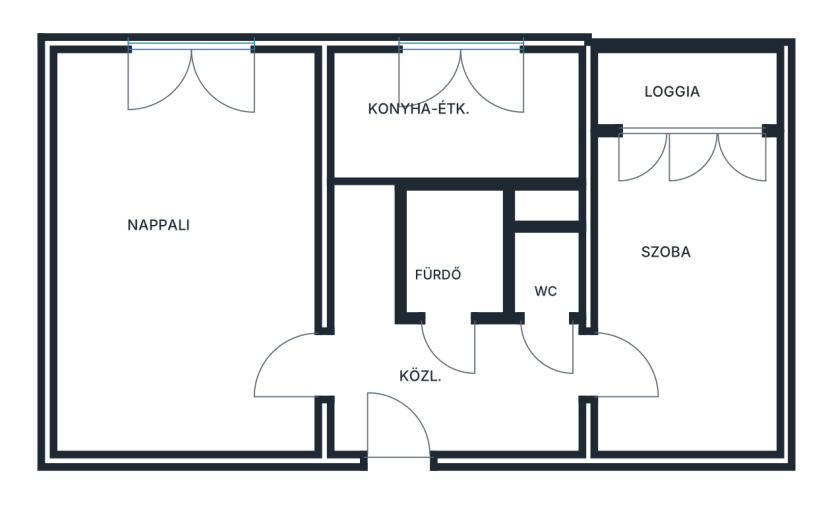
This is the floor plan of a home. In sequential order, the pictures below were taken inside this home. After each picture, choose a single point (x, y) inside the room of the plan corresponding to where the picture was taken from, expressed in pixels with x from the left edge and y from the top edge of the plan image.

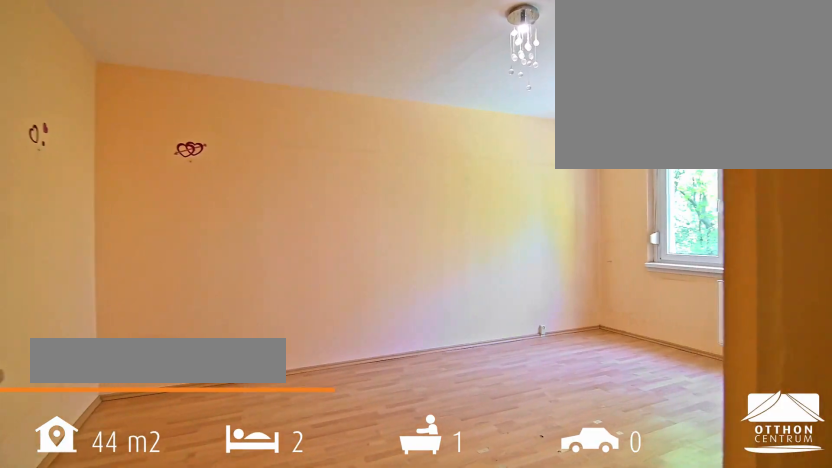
(162, 256)
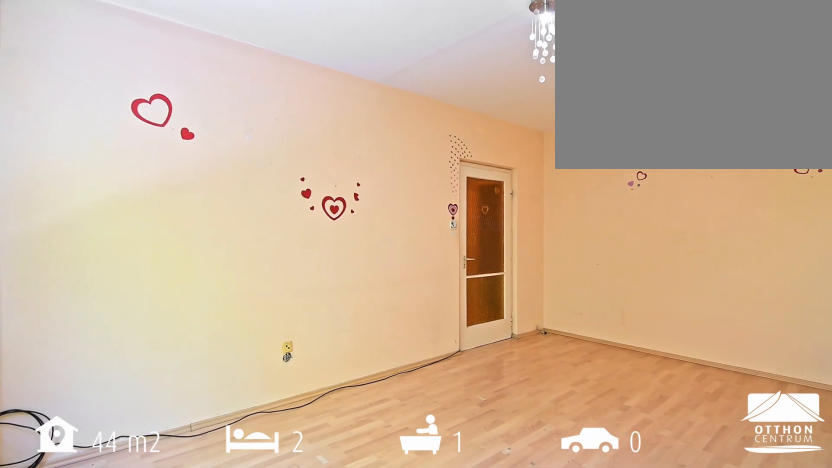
(161, 256)
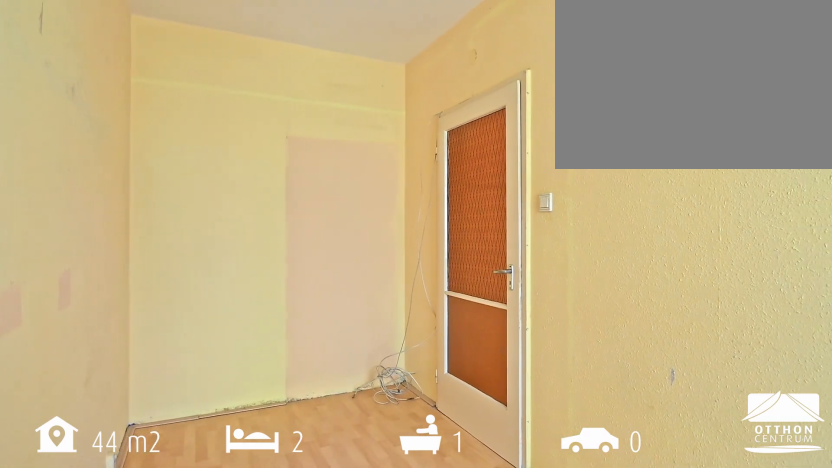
(673, 286)
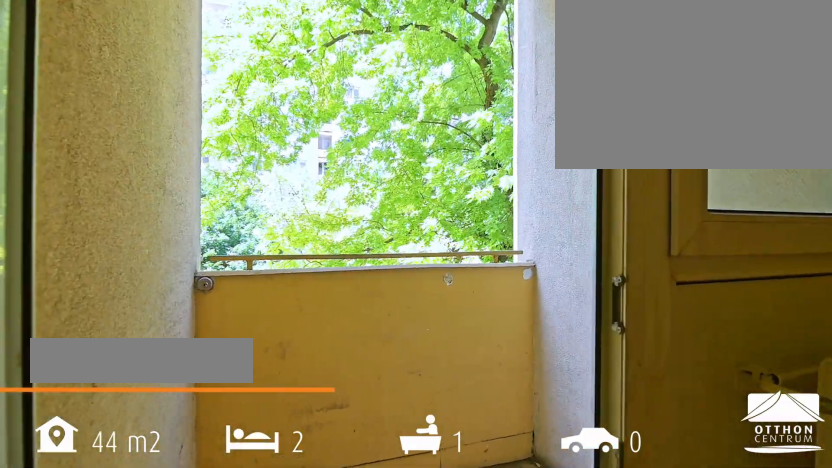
(748, 93)
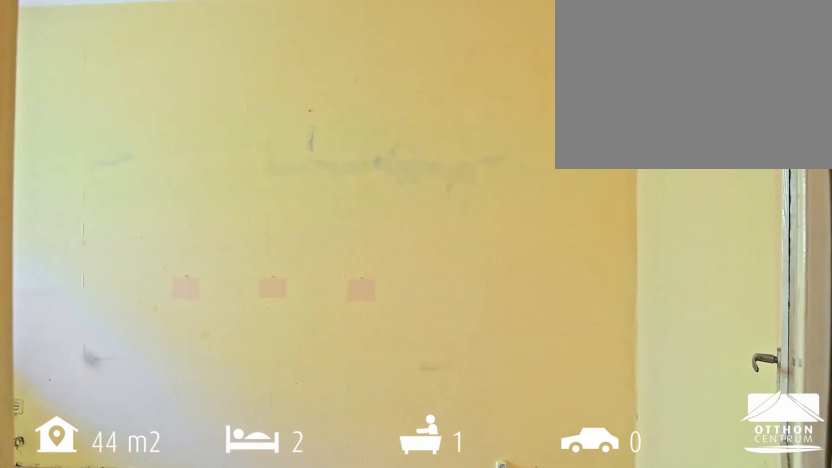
(673, 278)
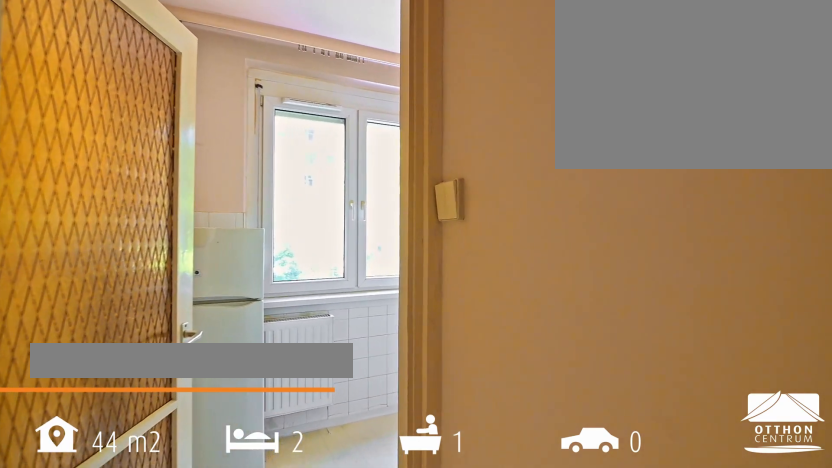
(451, 150)
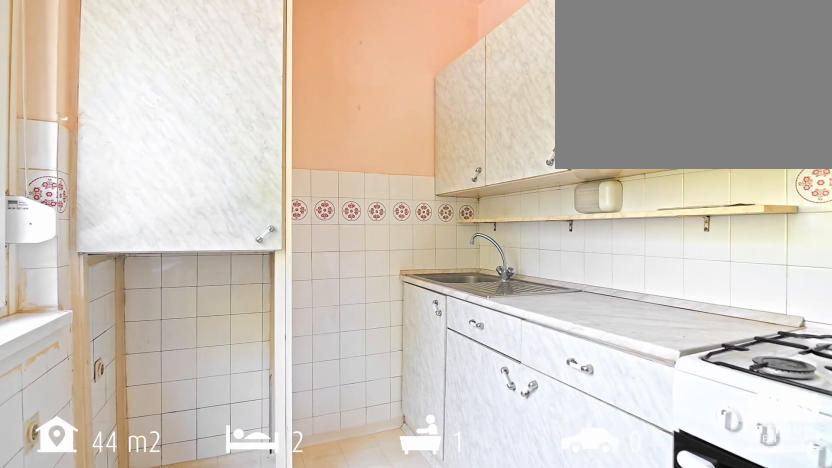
(451, 150)
